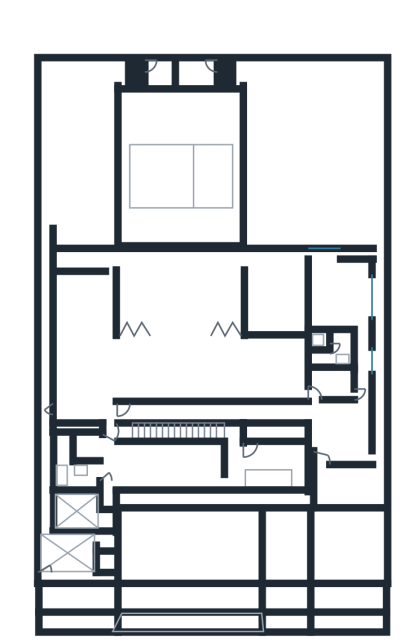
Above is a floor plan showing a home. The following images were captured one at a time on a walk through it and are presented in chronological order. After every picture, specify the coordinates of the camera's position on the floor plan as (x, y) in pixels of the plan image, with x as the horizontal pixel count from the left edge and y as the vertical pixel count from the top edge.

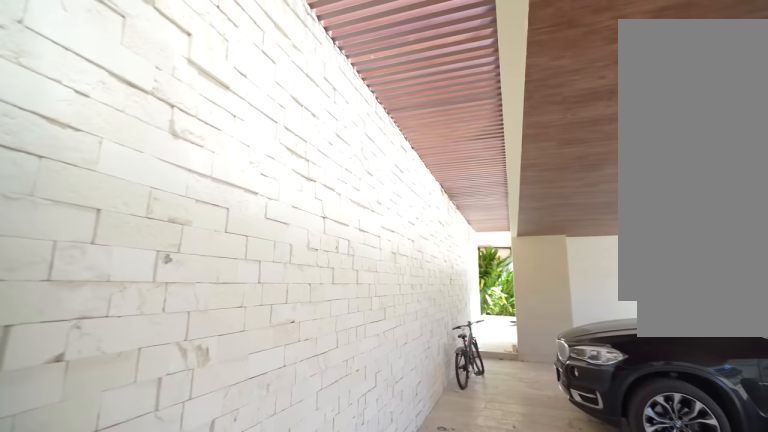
(119, 498)
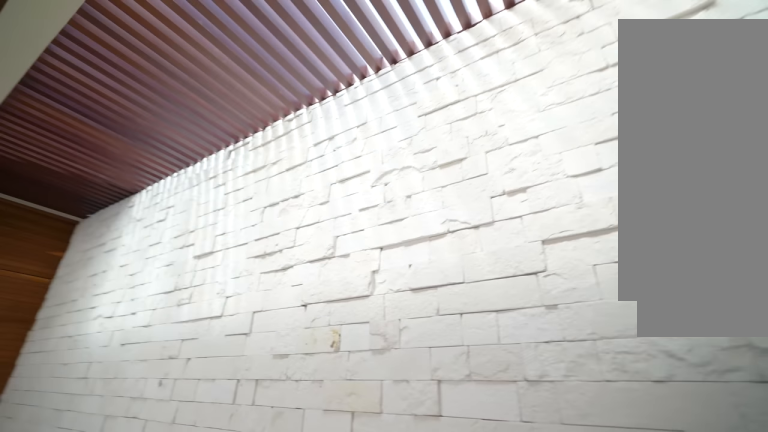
(159, 512)
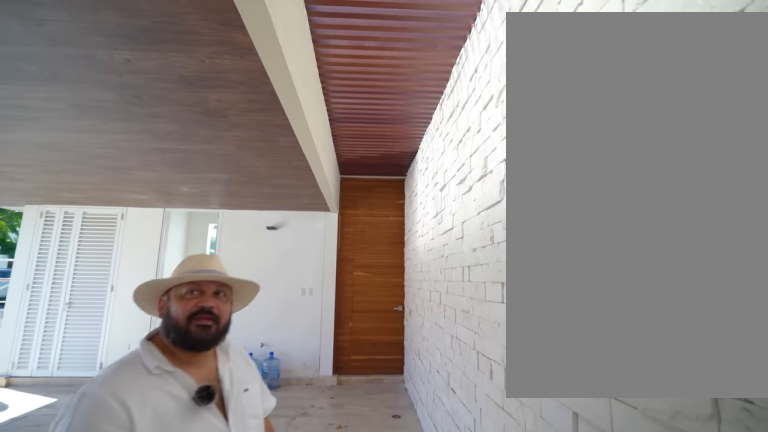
(167, 505)
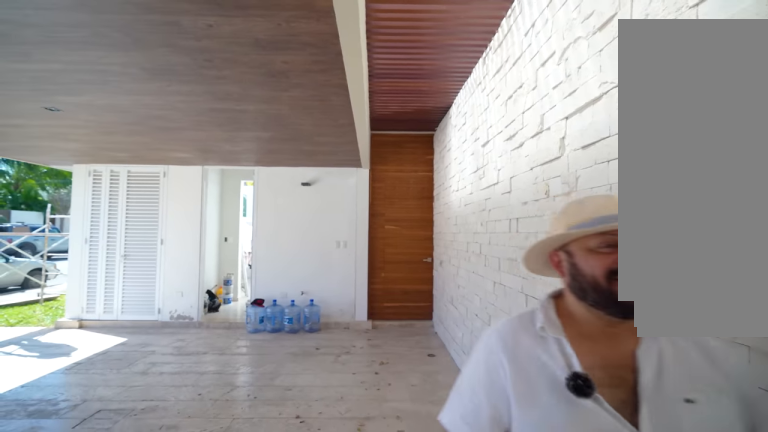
(194, 499)
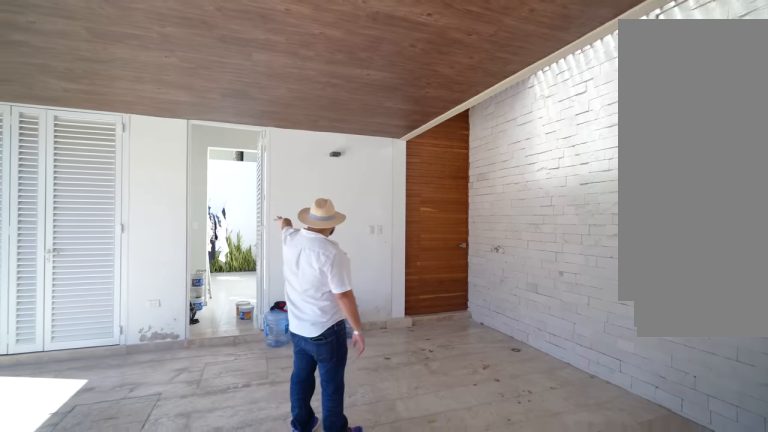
(170, 522)
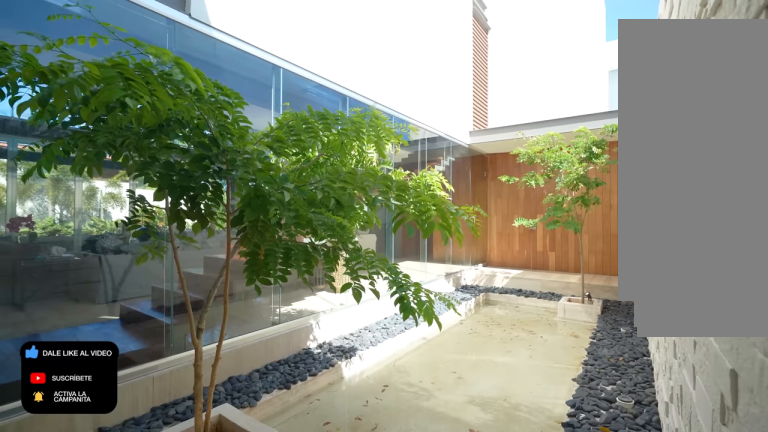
(123, 479)
